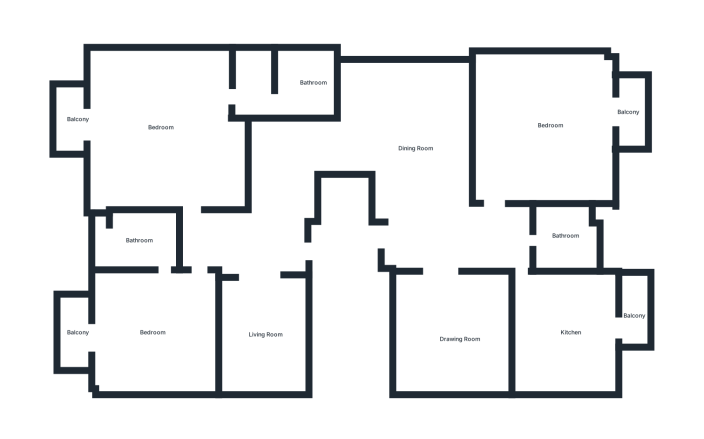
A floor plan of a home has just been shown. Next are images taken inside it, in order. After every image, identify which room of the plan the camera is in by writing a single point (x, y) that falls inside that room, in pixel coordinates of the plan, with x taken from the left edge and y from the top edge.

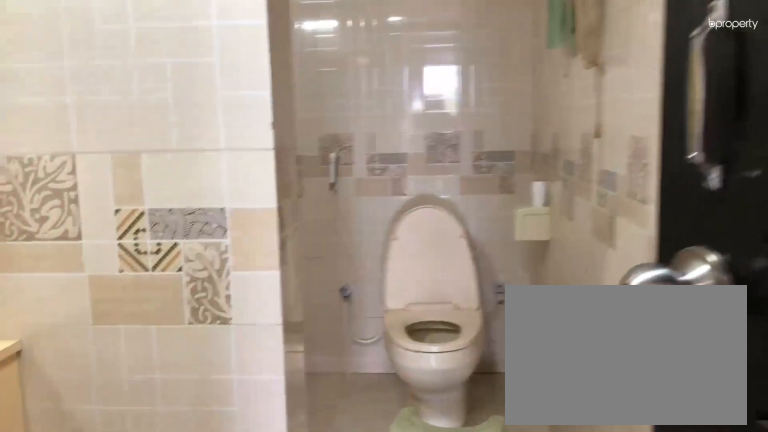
(260, 96)
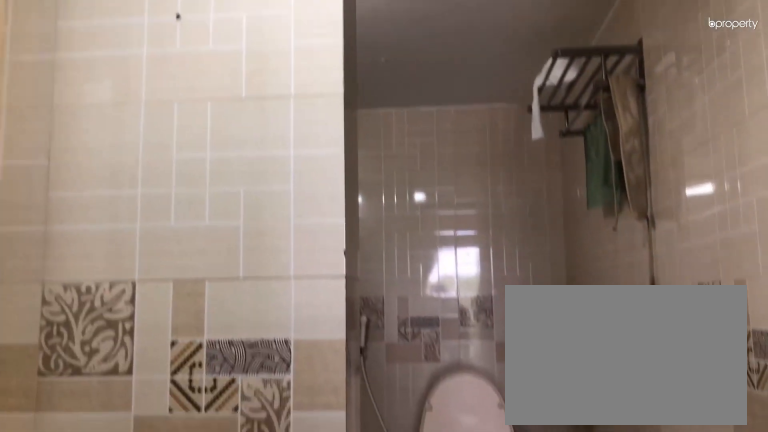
(260, 96)
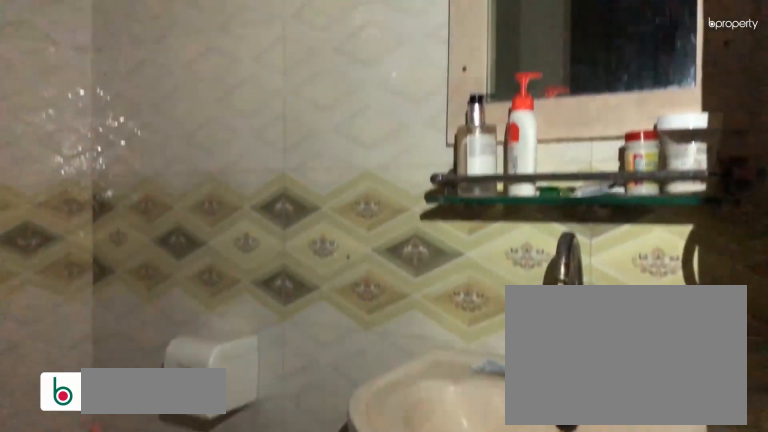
(561, 237)
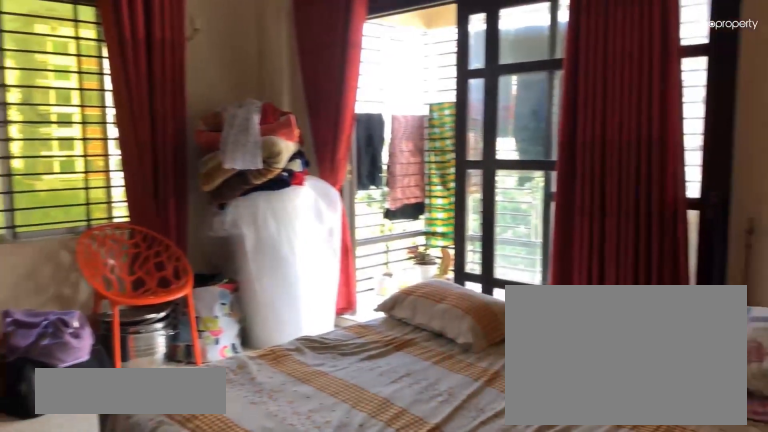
(544, 119)
